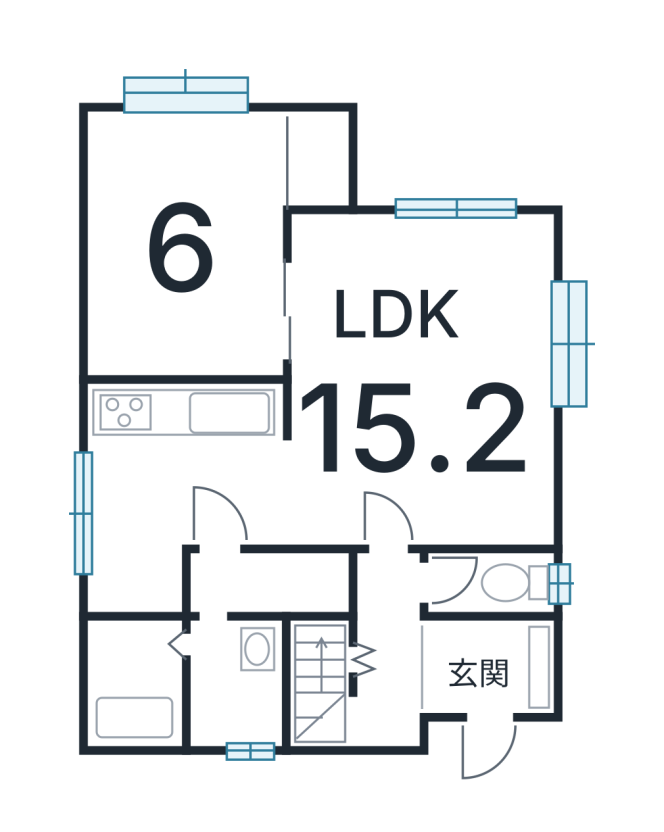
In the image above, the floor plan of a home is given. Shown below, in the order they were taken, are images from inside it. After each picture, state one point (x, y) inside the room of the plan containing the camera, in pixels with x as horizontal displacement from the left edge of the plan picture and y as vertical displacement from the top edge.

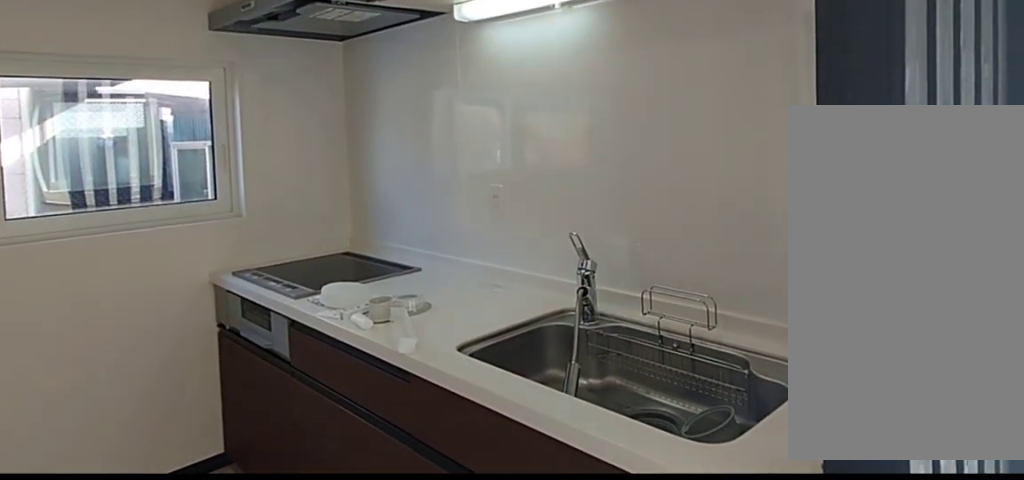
(187, 499)
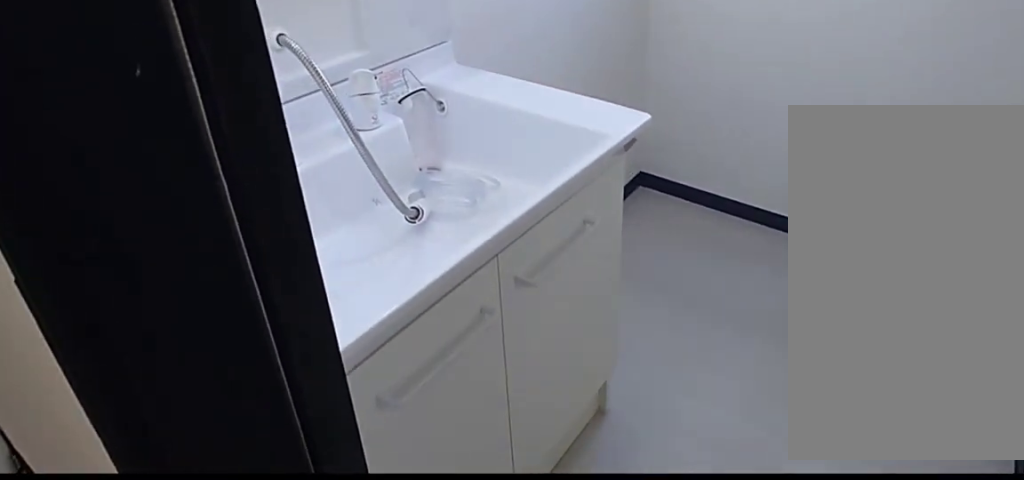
(237, 683)
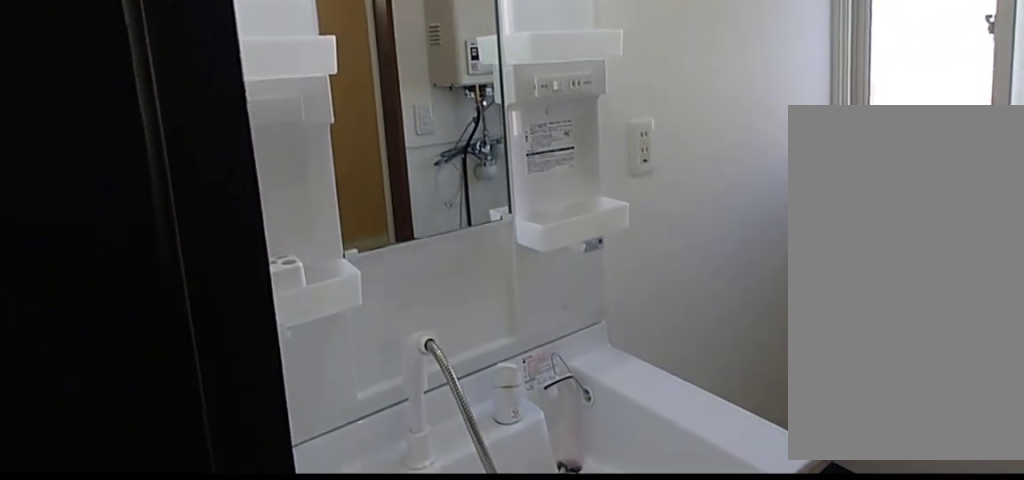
(237, 683)
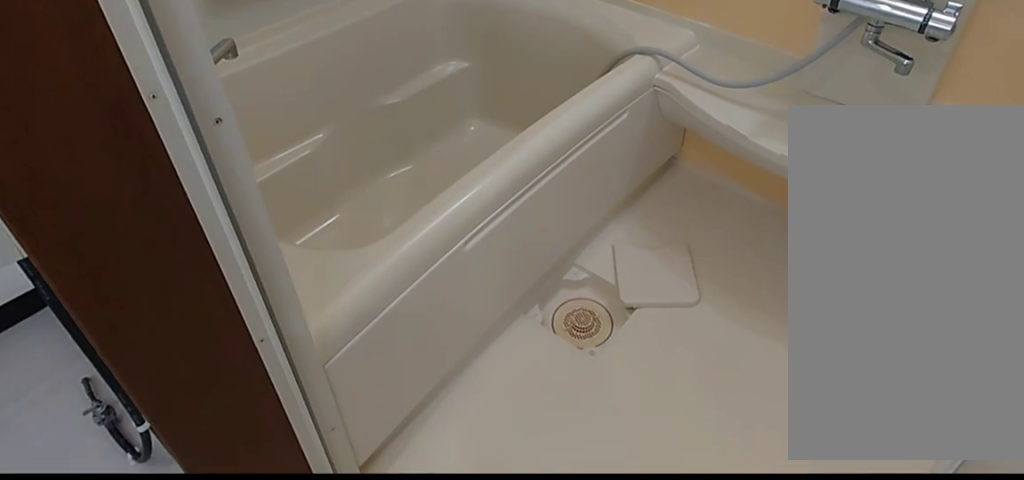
(133, 688)
